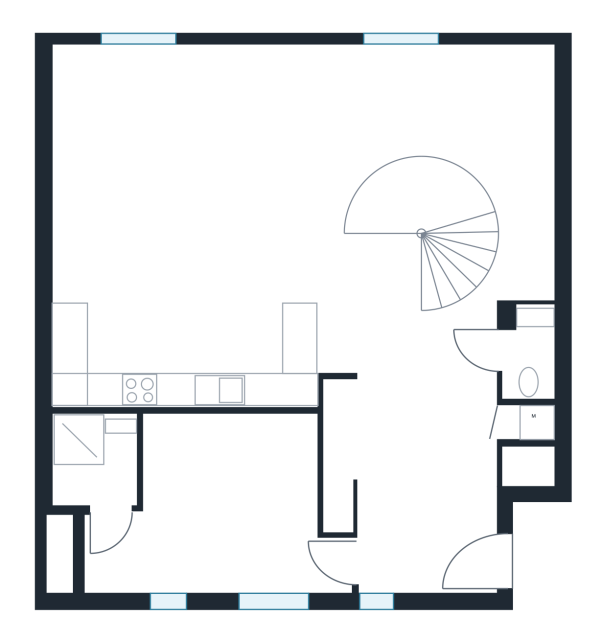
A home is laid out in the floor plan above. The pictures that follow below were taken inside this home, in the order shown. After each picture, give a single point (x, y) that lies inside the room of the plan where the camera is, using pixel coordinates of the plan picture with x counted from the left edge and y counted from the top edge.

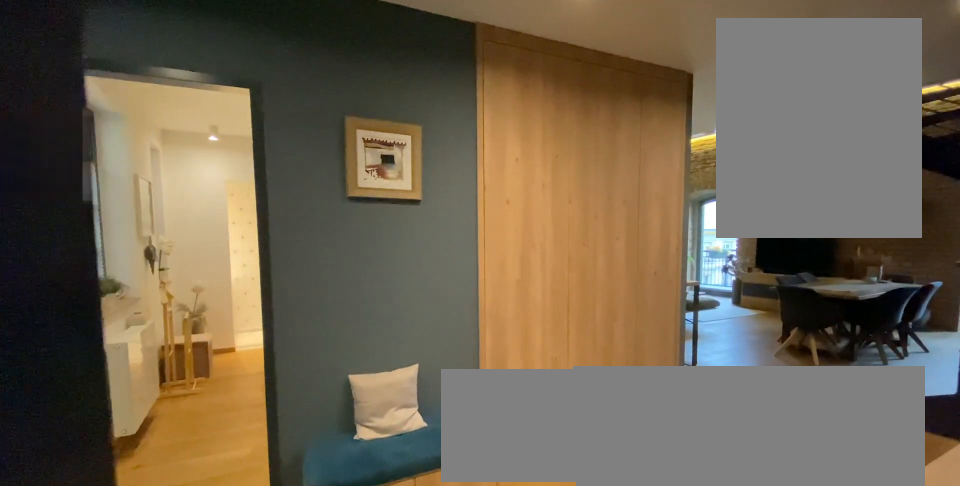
(431, 493)
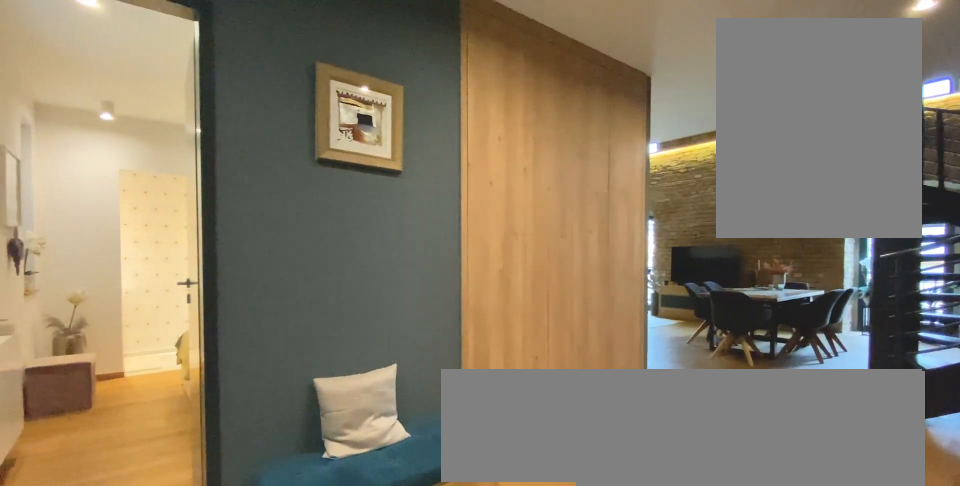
(431, 493)
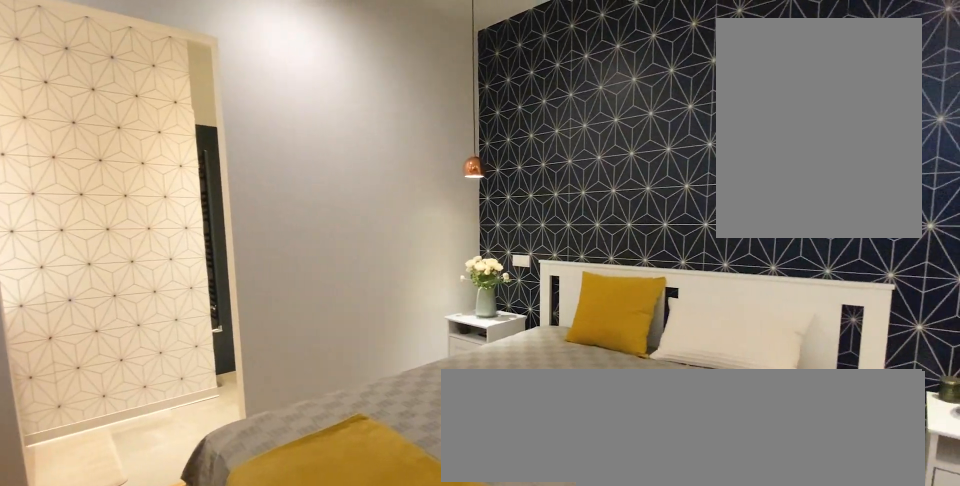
(224, 493)
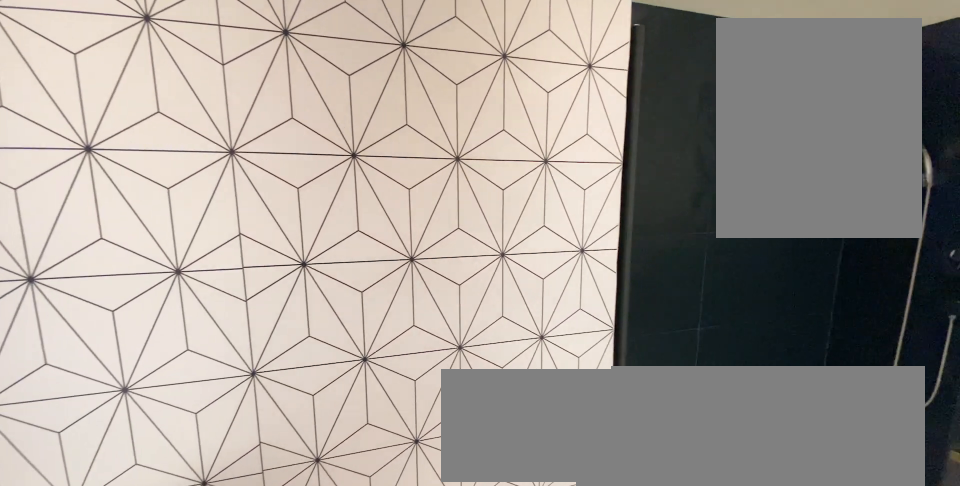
(102, 493)
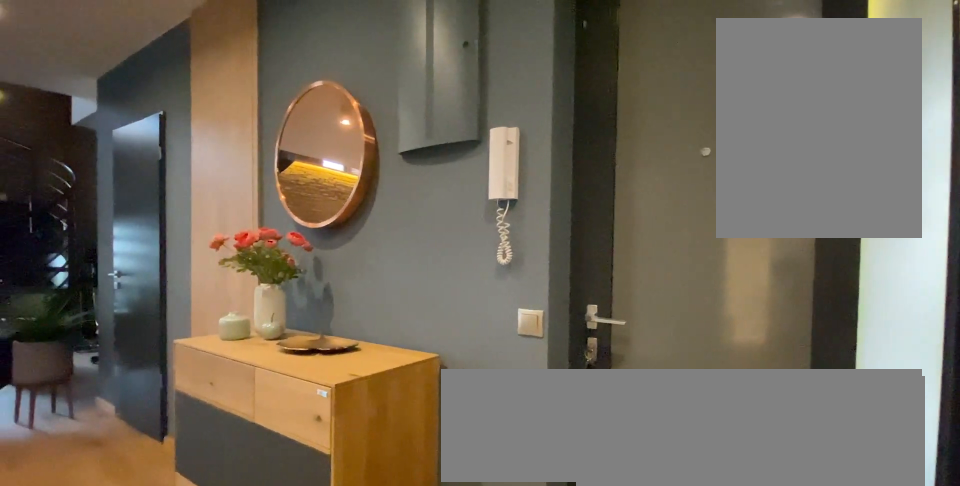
(431, 493)
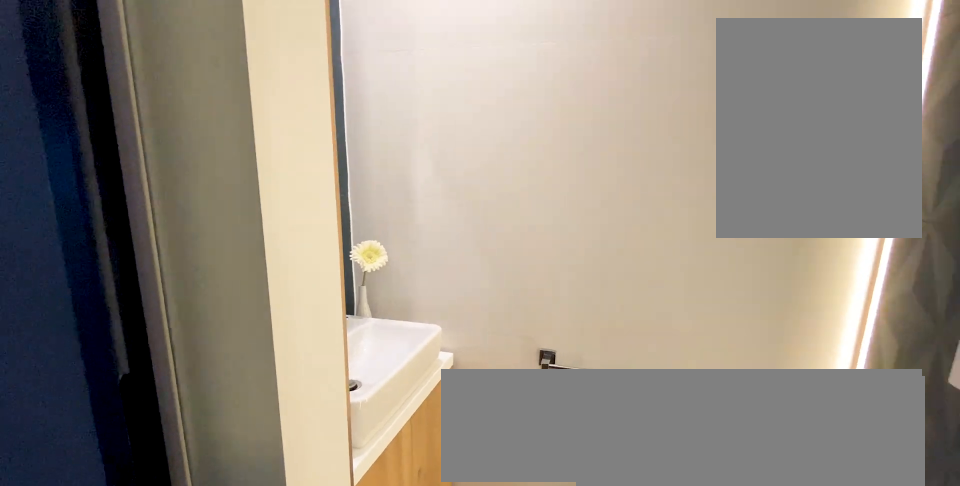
(528, 359)
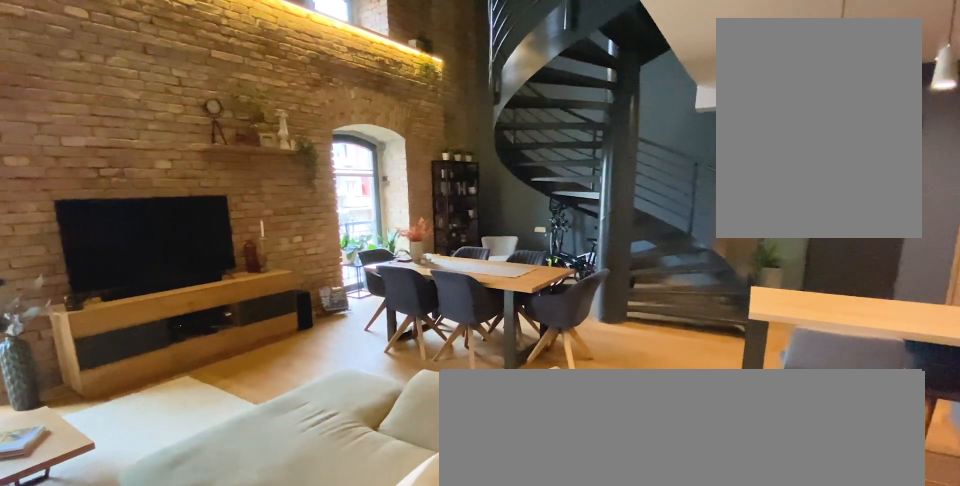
(222, 223)
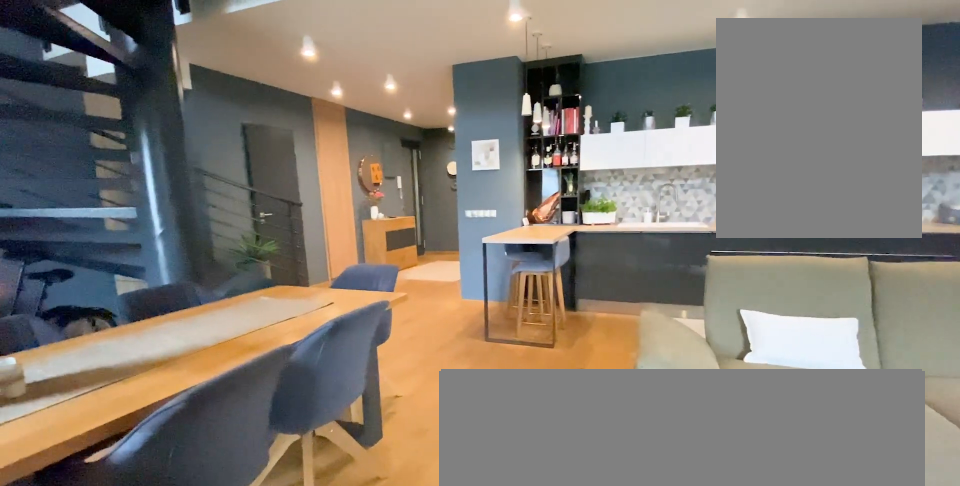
(223, 223)
